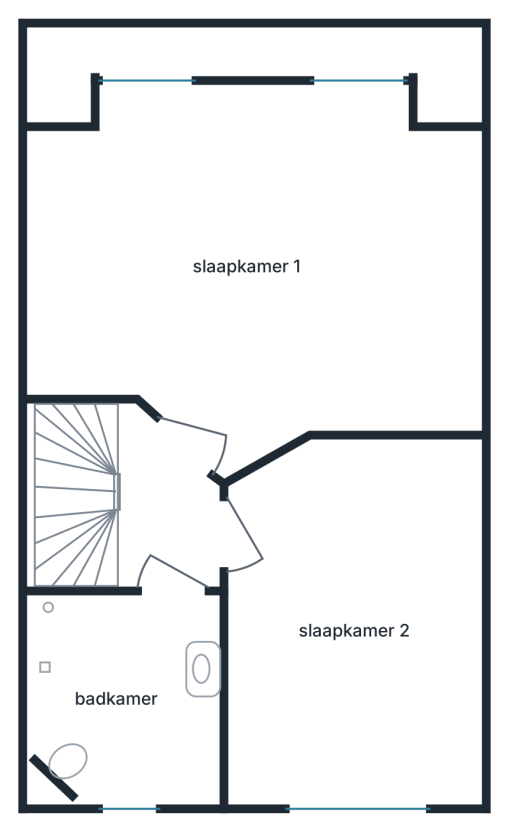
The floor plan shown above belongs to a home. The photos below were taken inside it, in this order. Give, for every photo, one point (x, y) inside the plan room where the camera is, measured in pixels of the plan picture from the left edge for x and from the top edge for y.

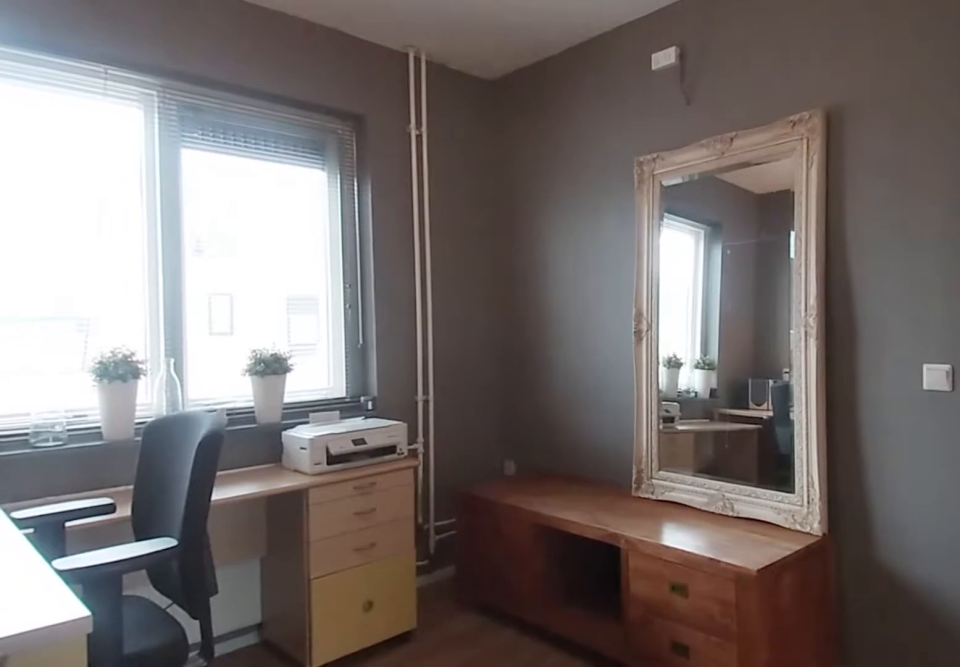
(355, 623)
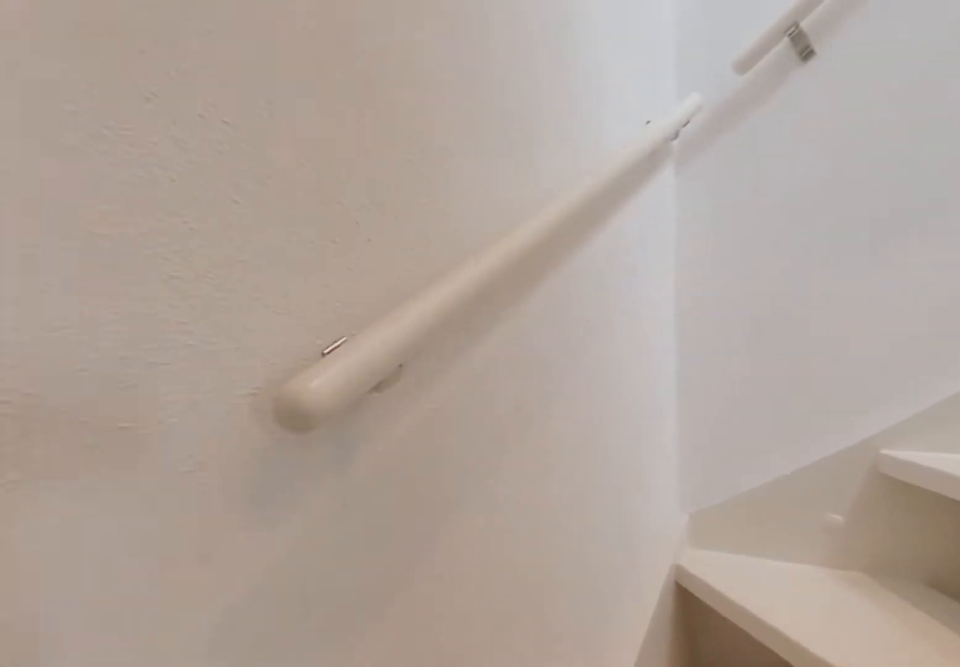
(163, 511)
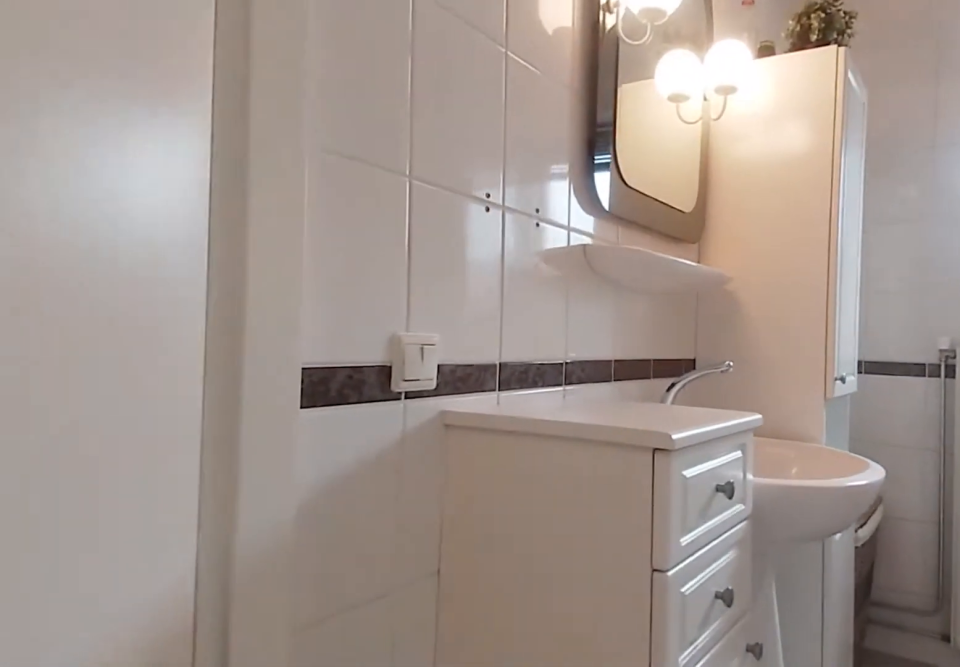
(127, 695)
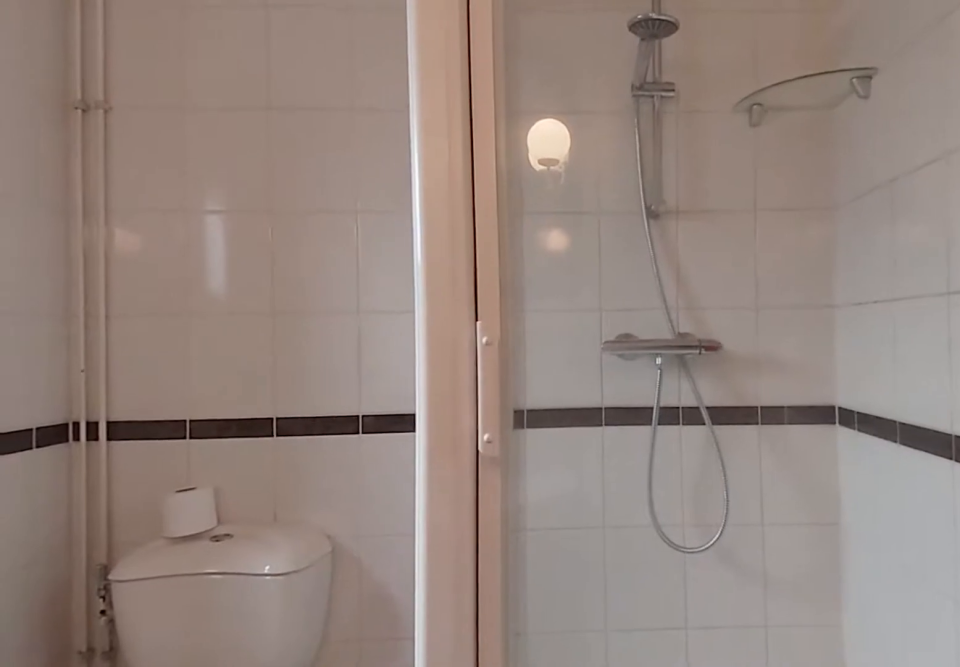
(127, 695)
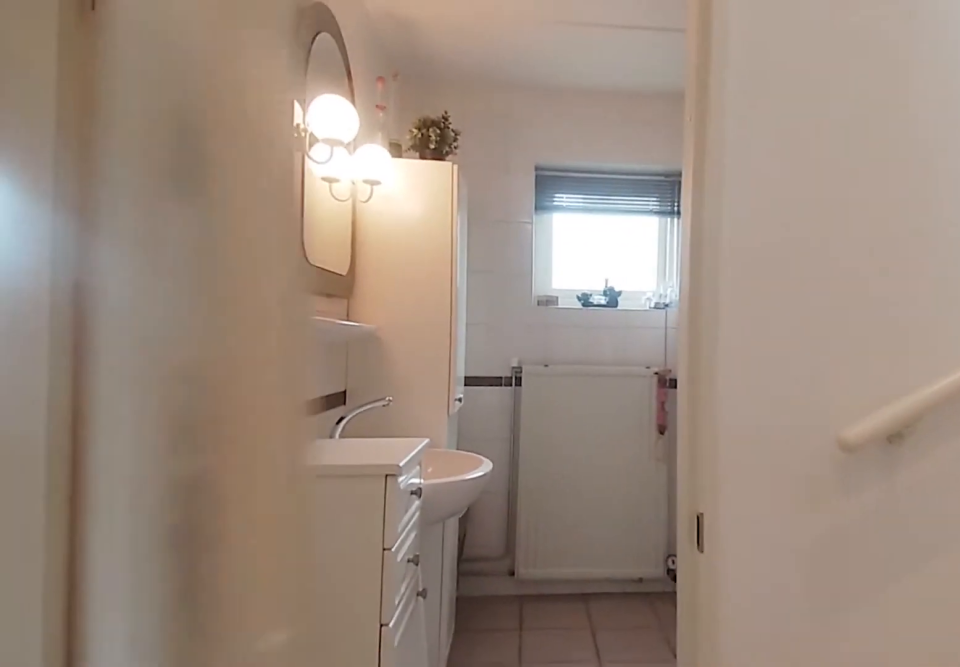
(163, 511)
